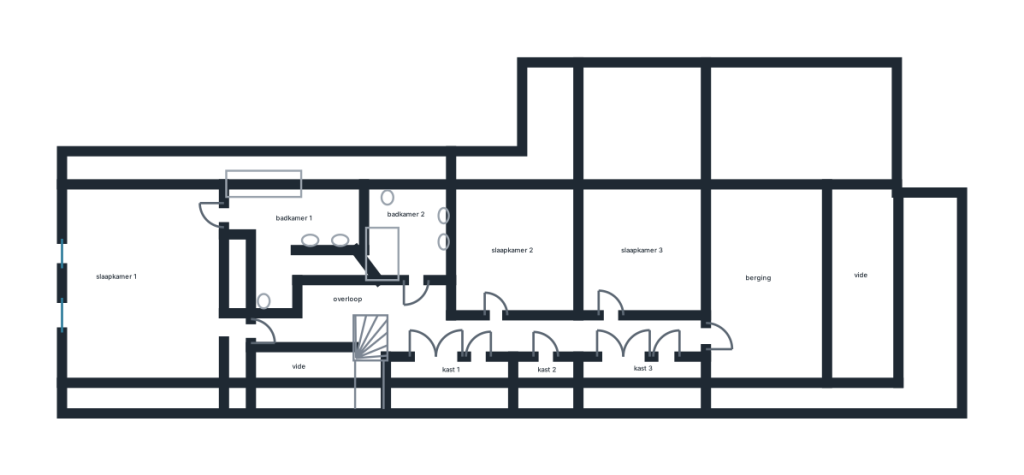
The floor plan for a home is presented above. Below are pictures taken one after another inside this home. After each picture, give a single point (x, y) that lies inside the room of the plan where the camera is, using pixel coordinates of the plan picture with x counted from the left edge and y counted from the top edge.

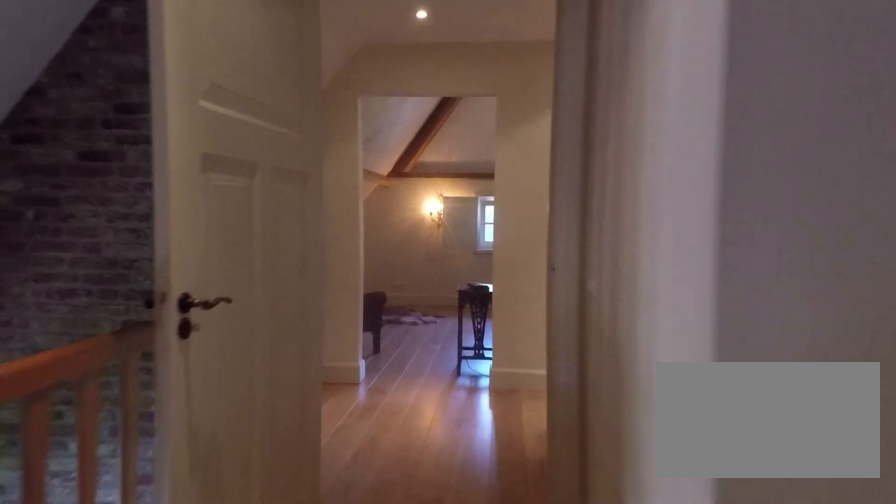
(456, 325)
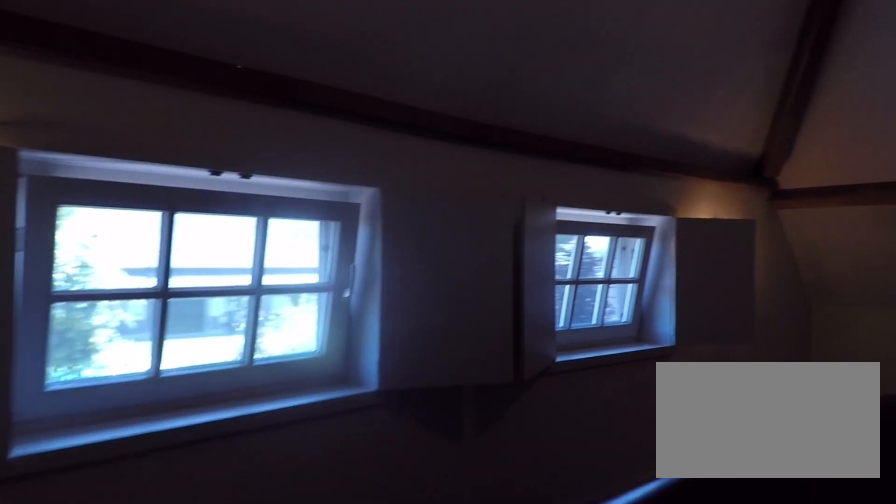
(152, 286)
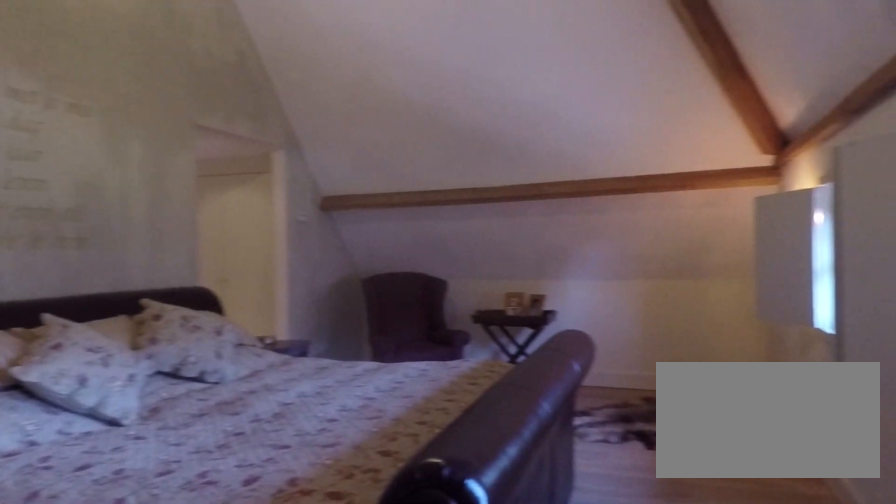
(152, 286)
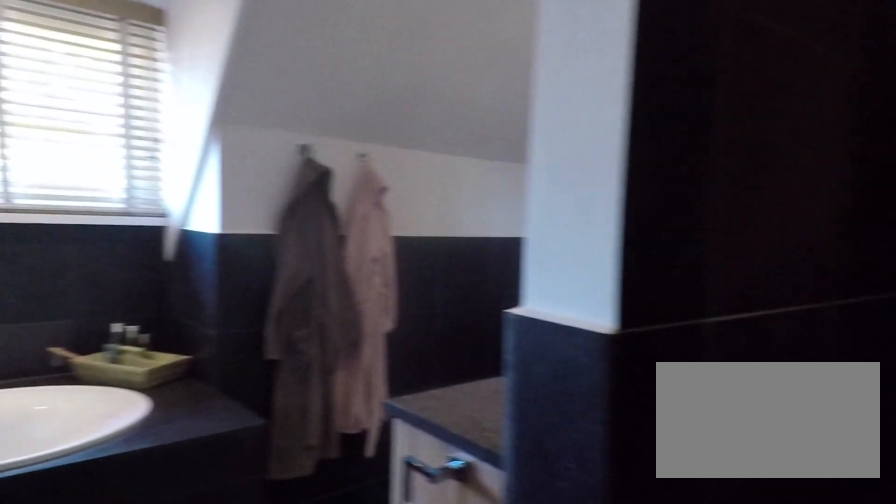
(295, 228)
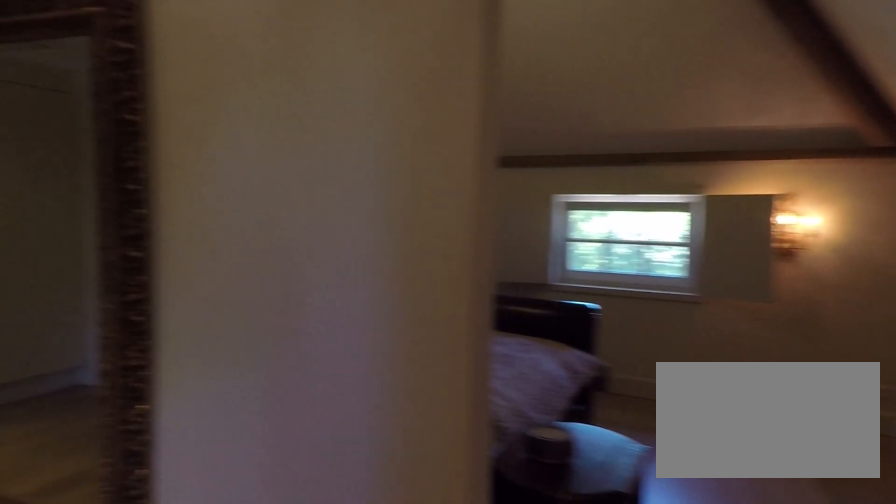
(152, 286)
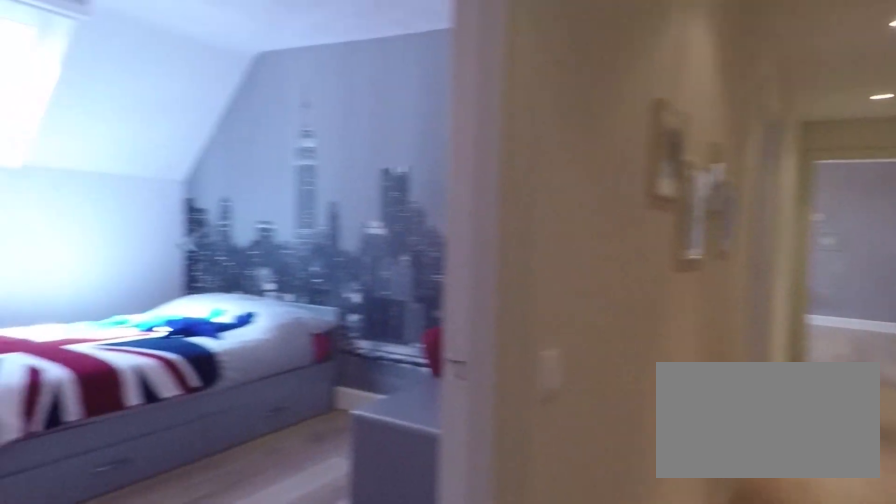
(457, 325)
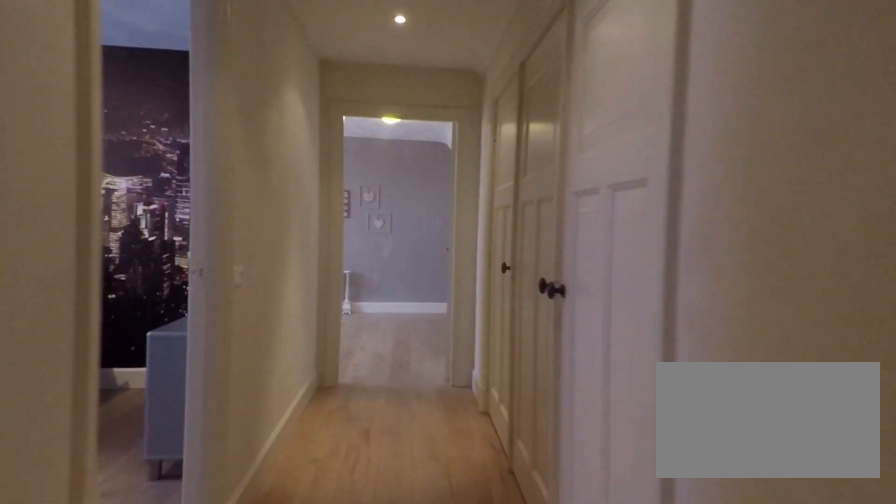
(457, 325)
